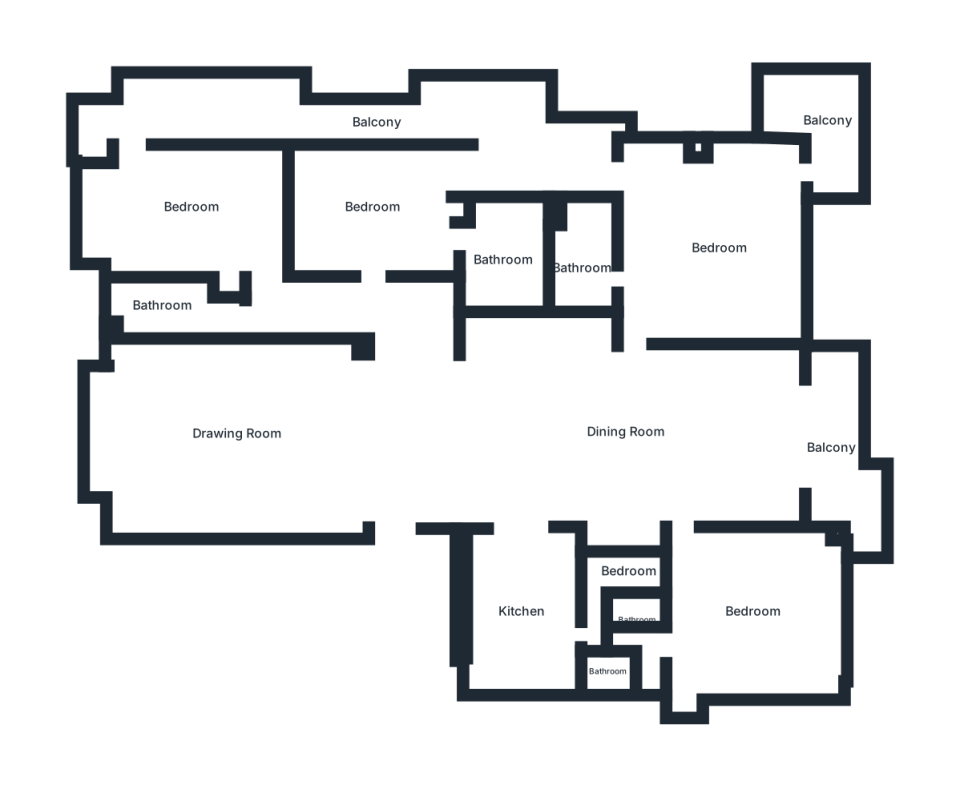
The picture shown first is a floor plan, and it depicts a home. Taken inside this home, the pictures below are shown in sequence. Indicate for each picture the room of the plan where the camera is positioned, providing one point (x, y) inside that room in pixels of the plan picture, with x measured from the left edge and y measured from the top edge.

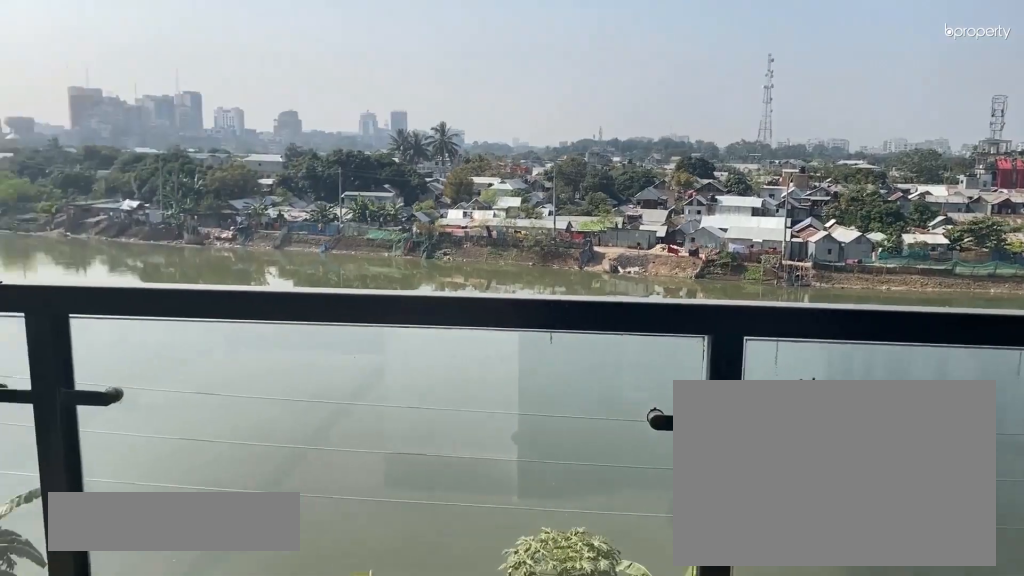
(827, 120)
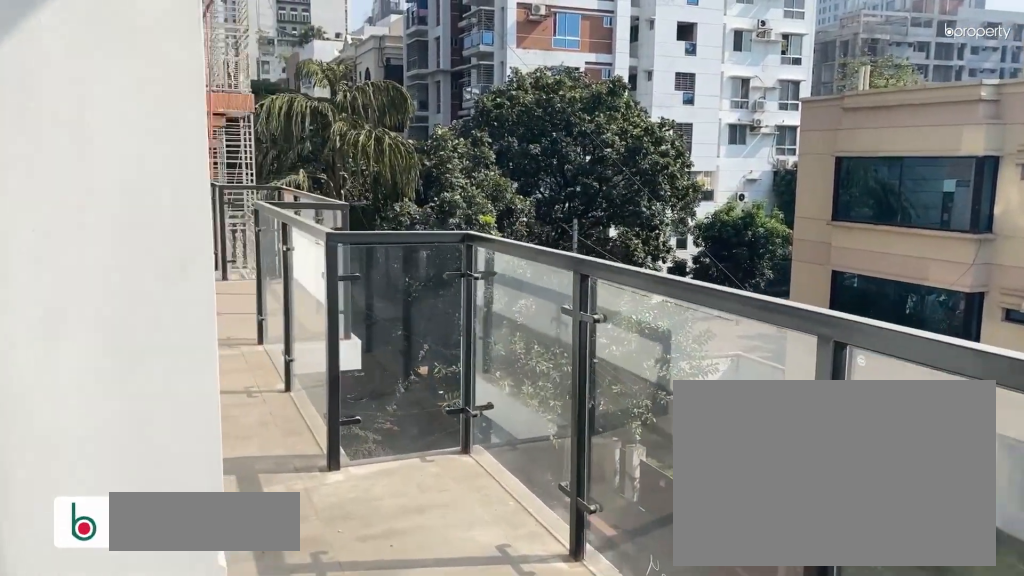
(375, 125)
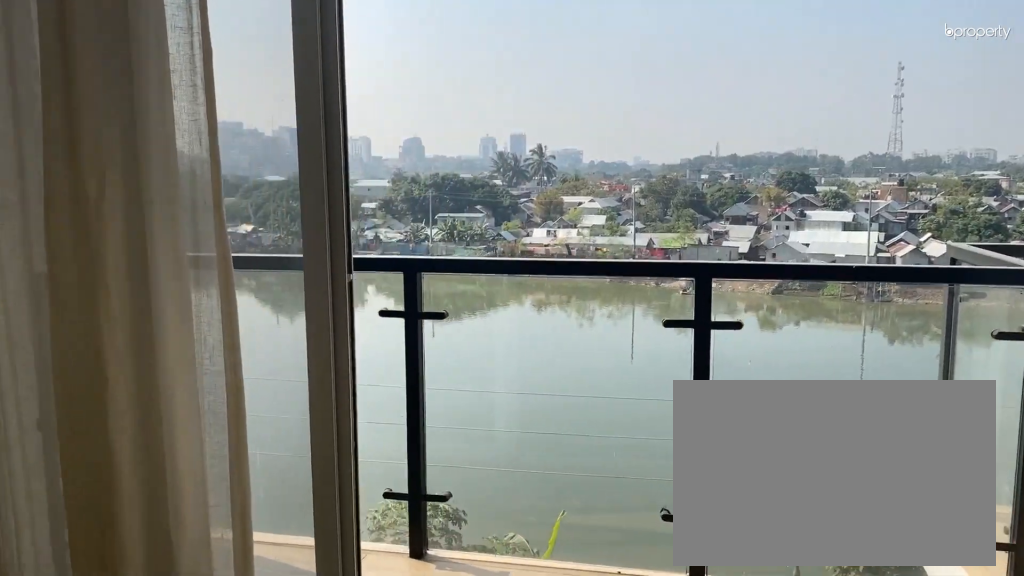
(833, 447)
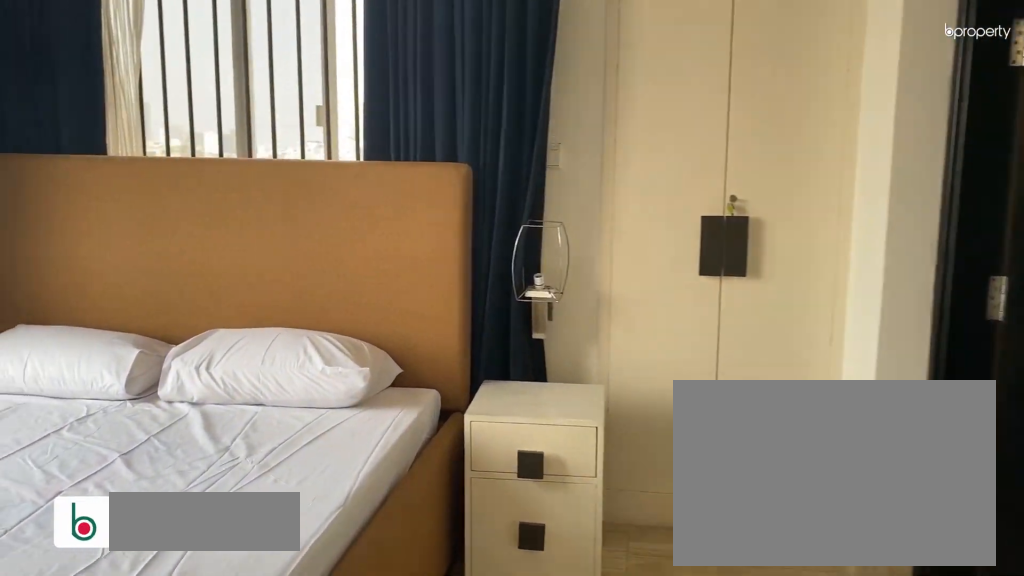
(747, 613)
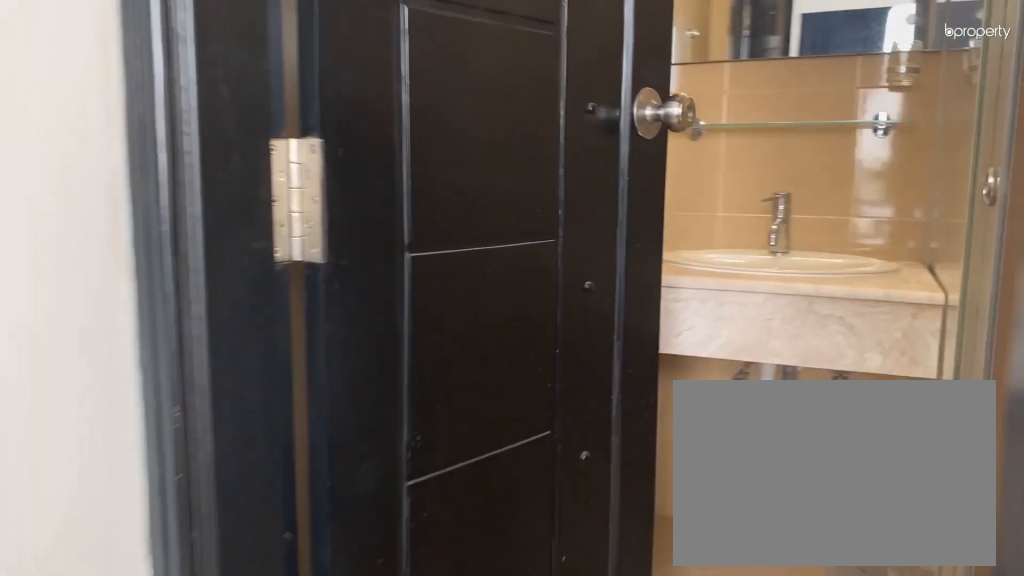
(636, 623)
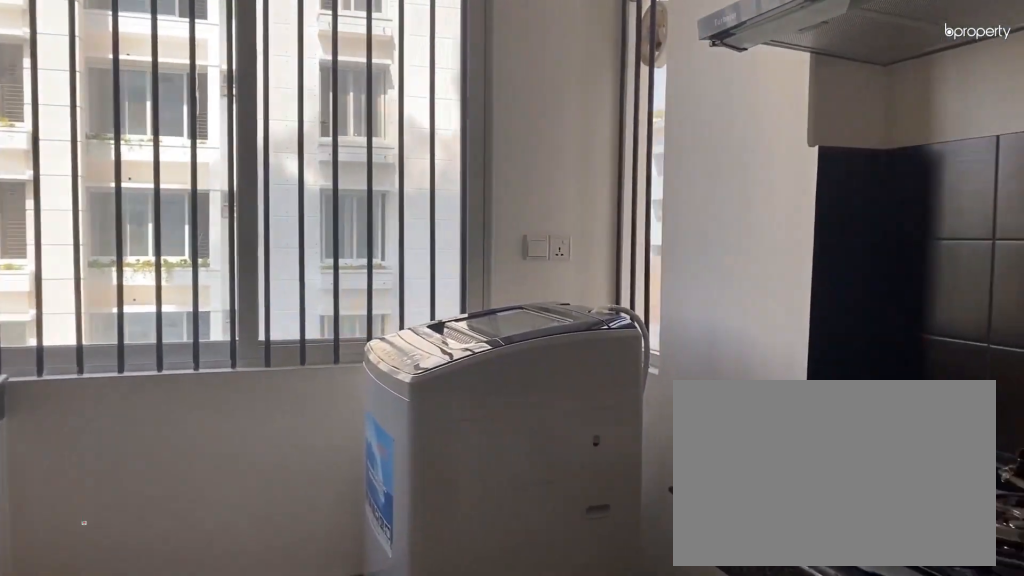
(521, 608)
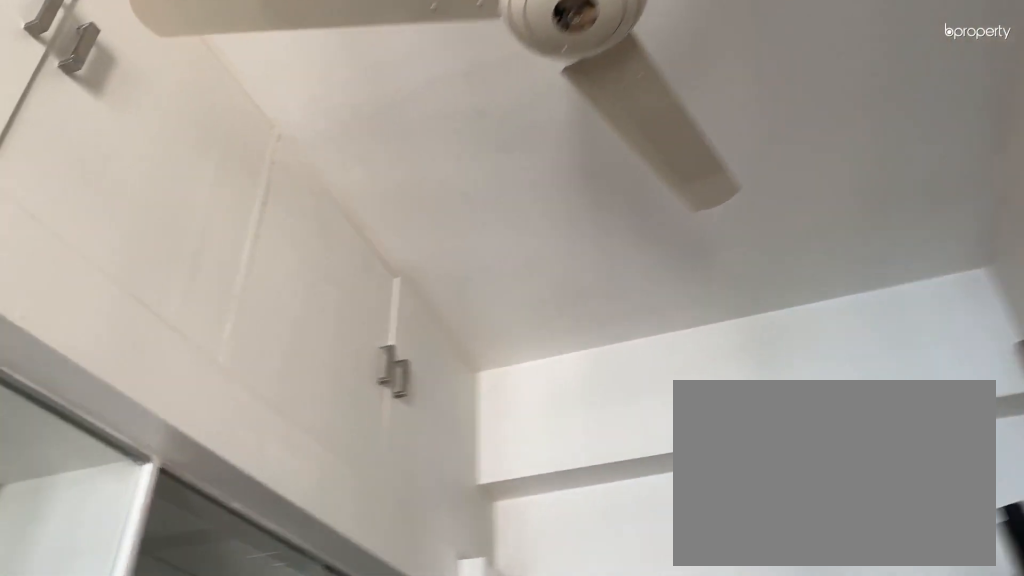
(521, 608)
